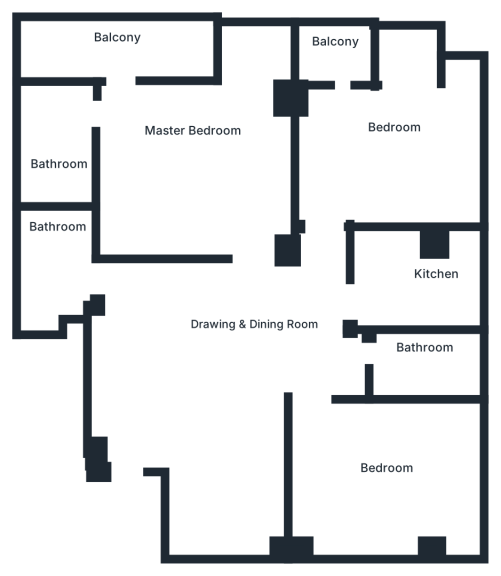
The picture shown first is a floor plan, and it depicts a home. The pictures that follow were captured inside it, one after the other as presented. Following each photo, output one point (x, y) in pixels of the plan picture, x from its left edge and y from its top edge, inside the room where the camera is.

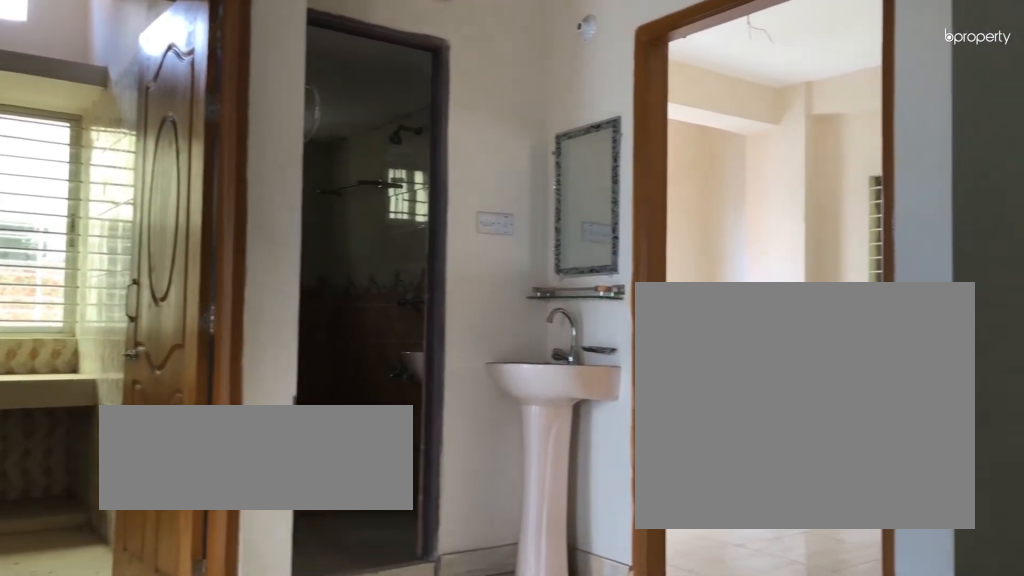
(258, 331)
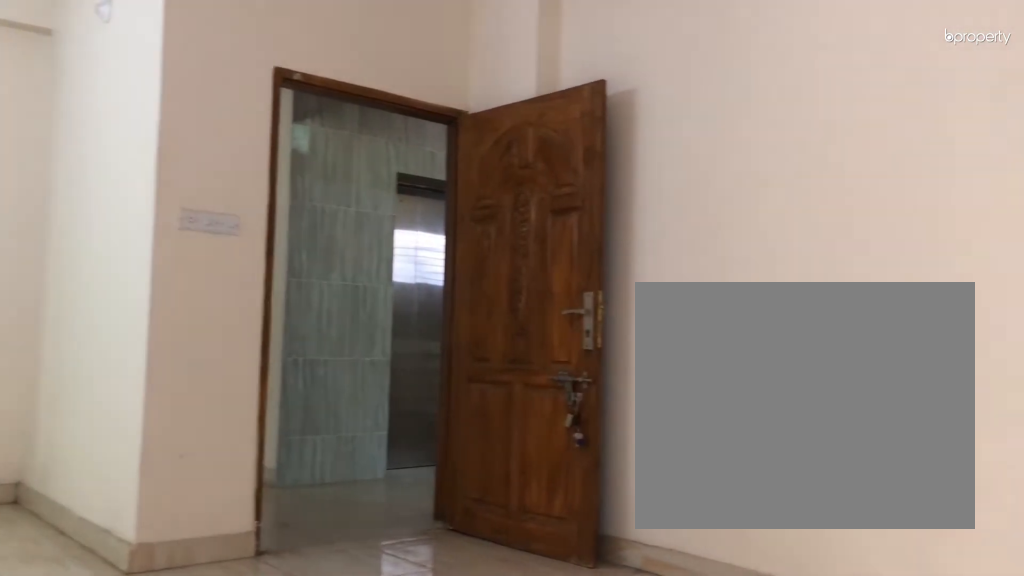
(258, 331)
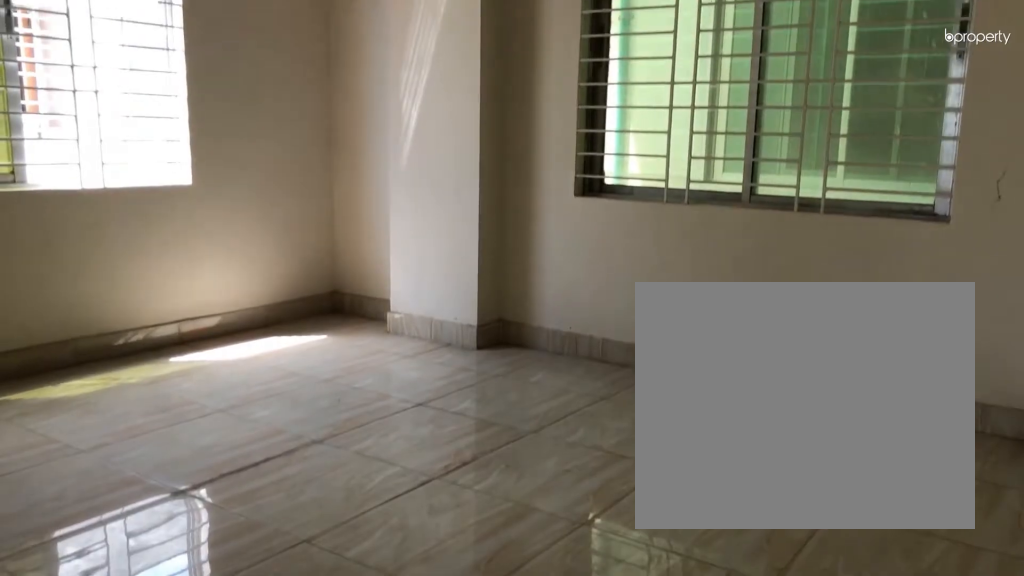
(391, 462)
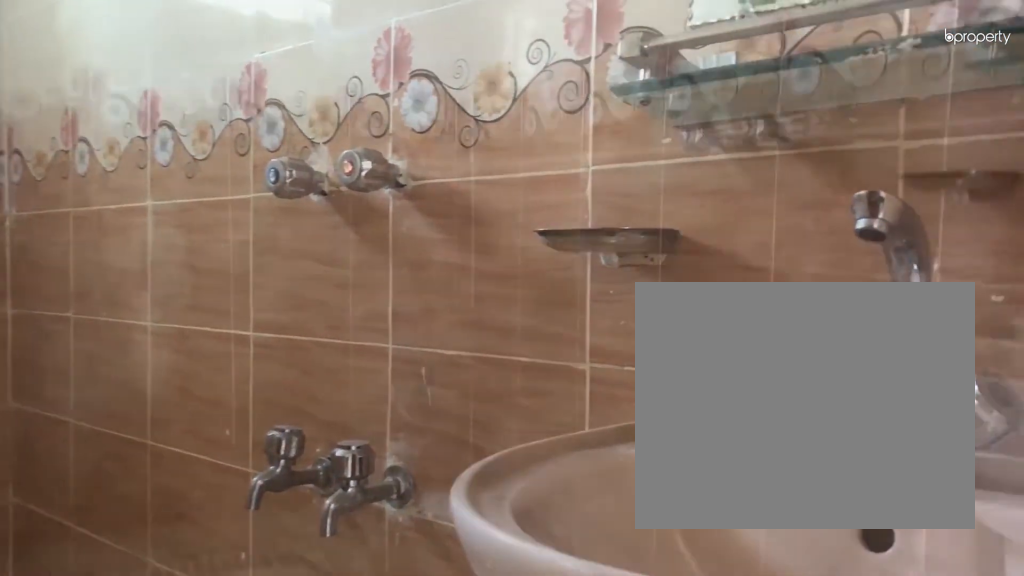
(431, 357)
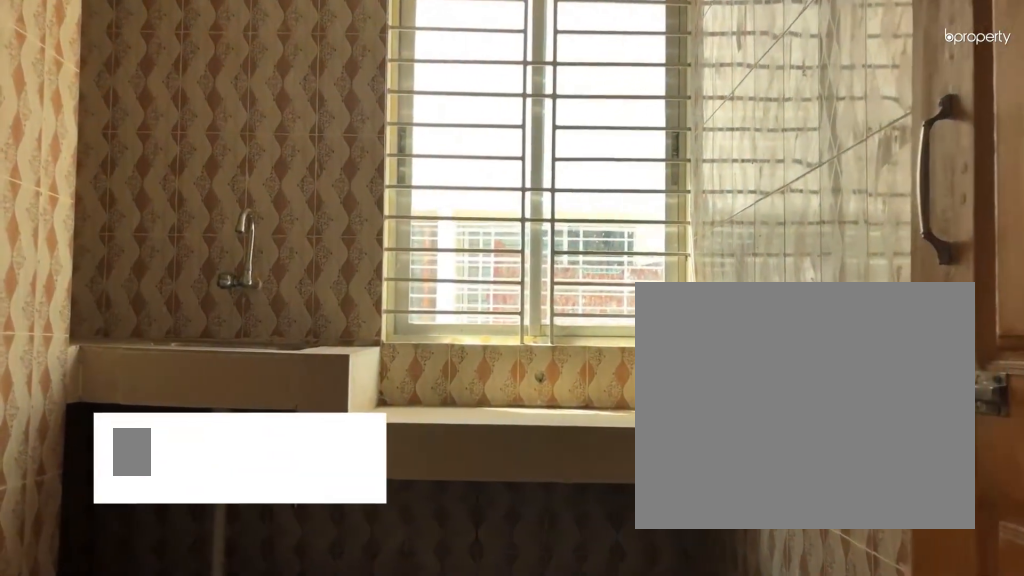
(431, 289)
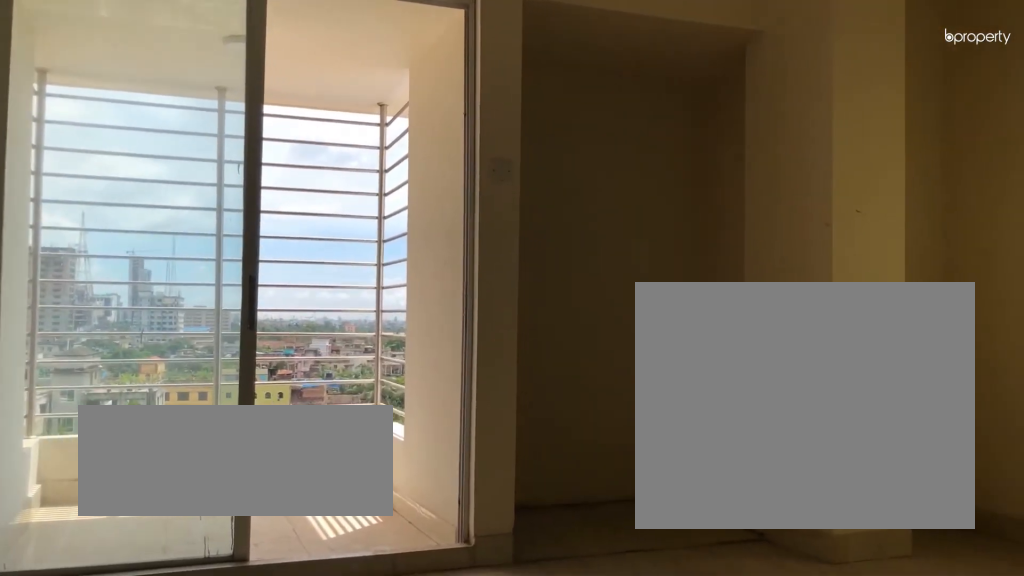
(402, 145)
